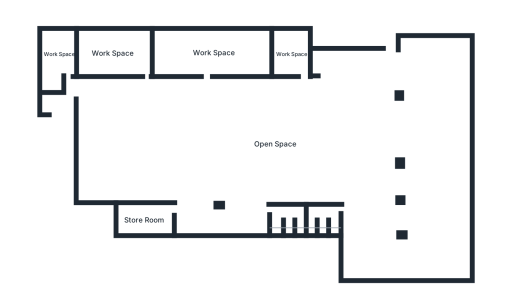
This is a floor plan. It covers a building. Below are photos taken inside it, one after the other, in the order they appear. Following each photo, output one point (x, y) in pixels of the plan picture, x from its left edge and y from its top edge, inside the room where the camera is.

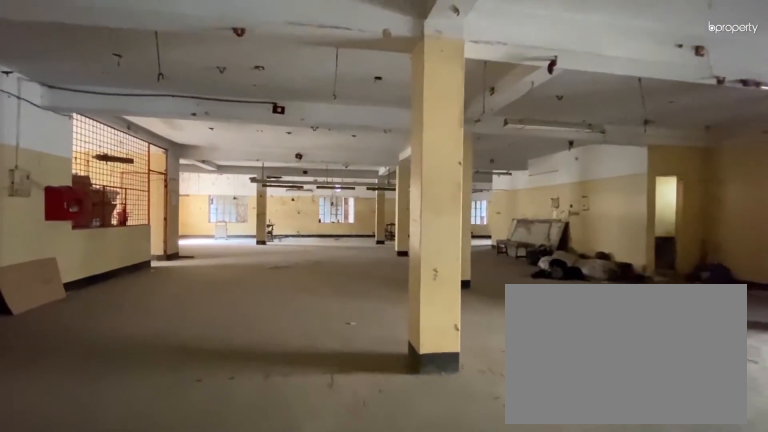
(232, 145)
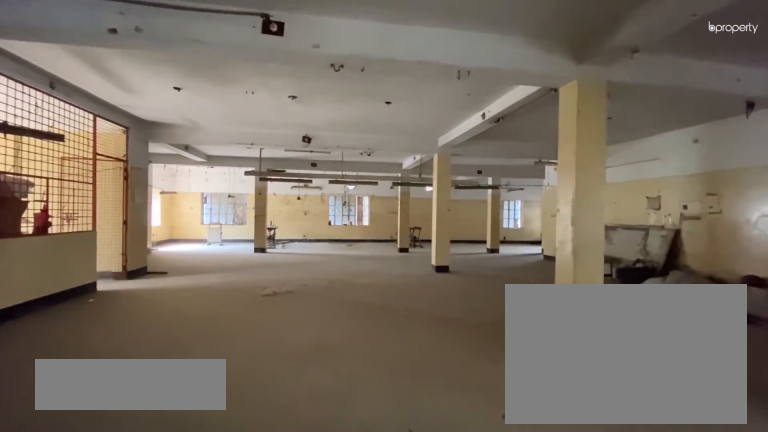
(307, 145)
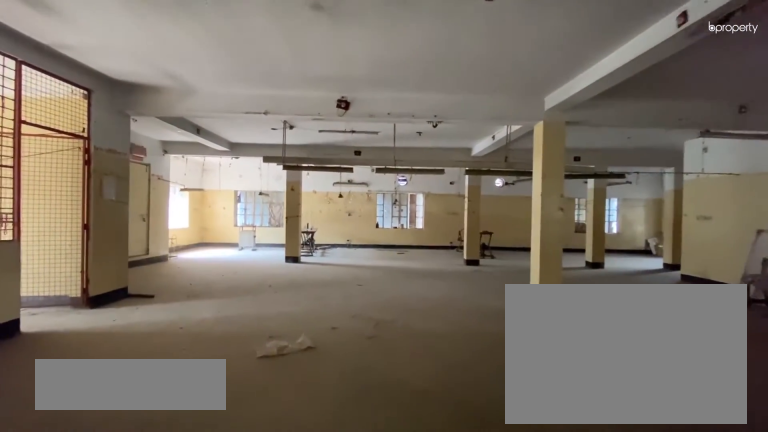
(307, 145)
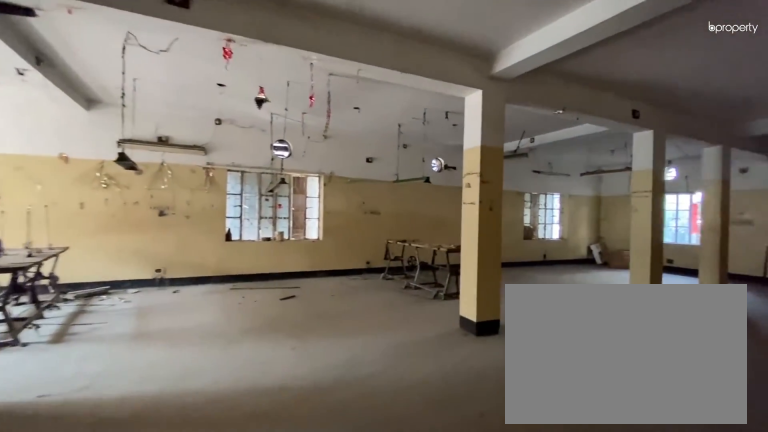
(372, 147)
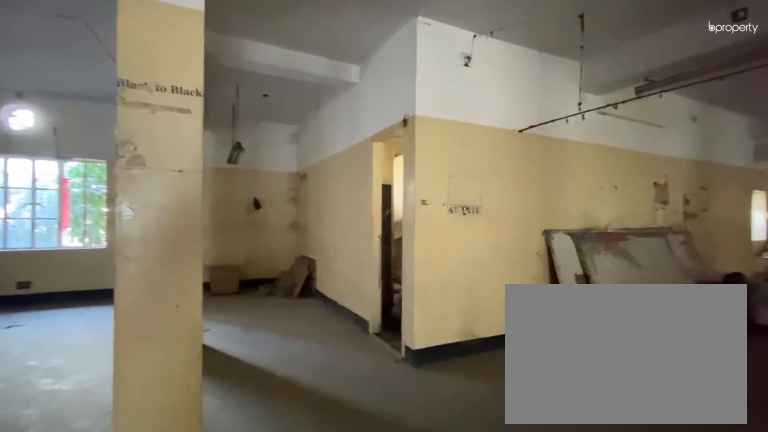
(372, 147)
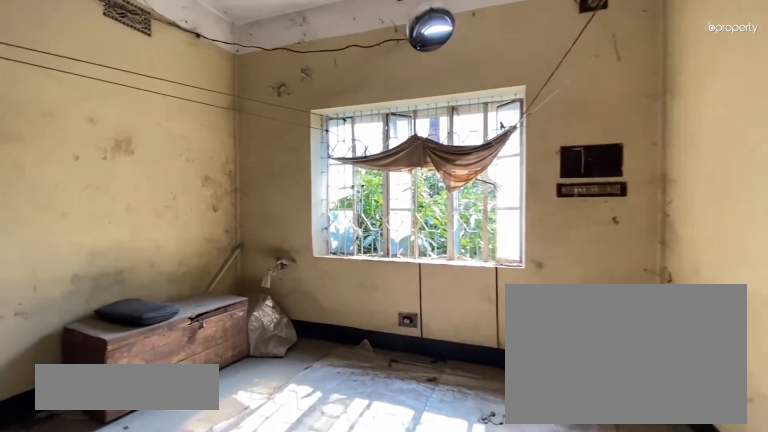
(291, 52)
